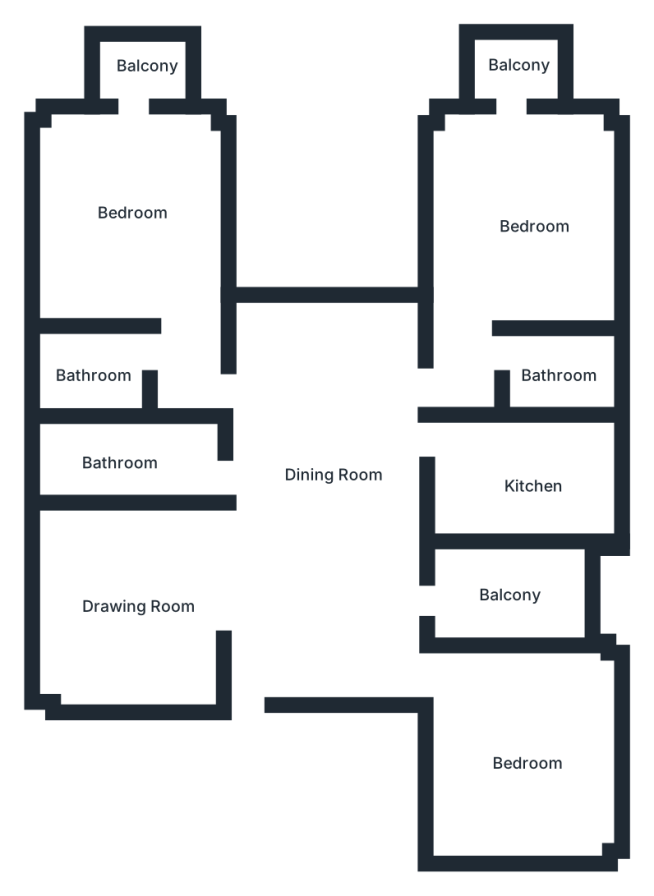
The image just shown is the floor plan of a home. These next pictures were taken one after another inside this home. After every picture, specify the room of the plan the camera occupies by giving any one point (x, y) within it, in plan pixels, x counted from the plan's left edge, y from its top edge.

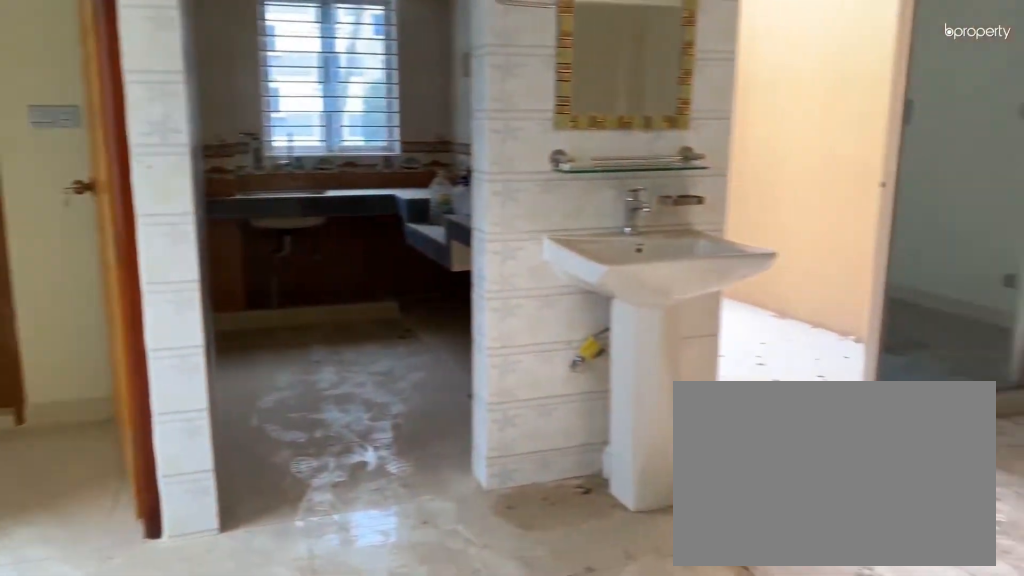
(326, 488)
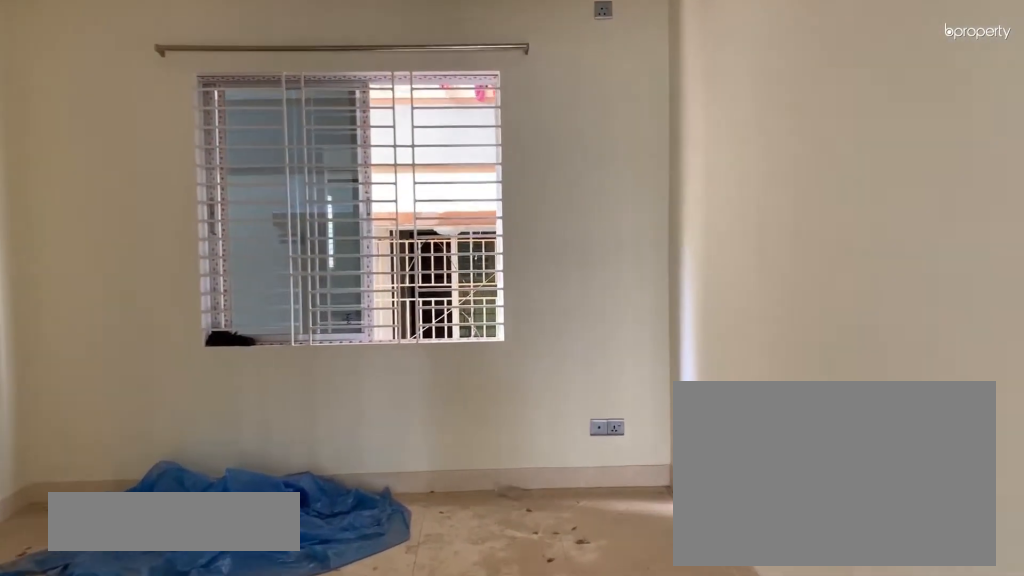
(135, 608)
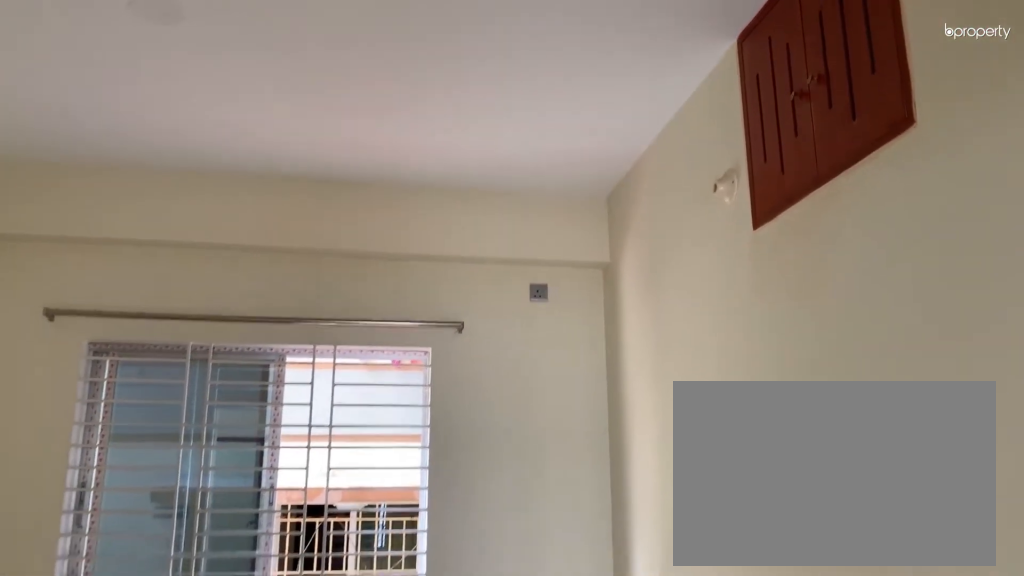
(135, 608)
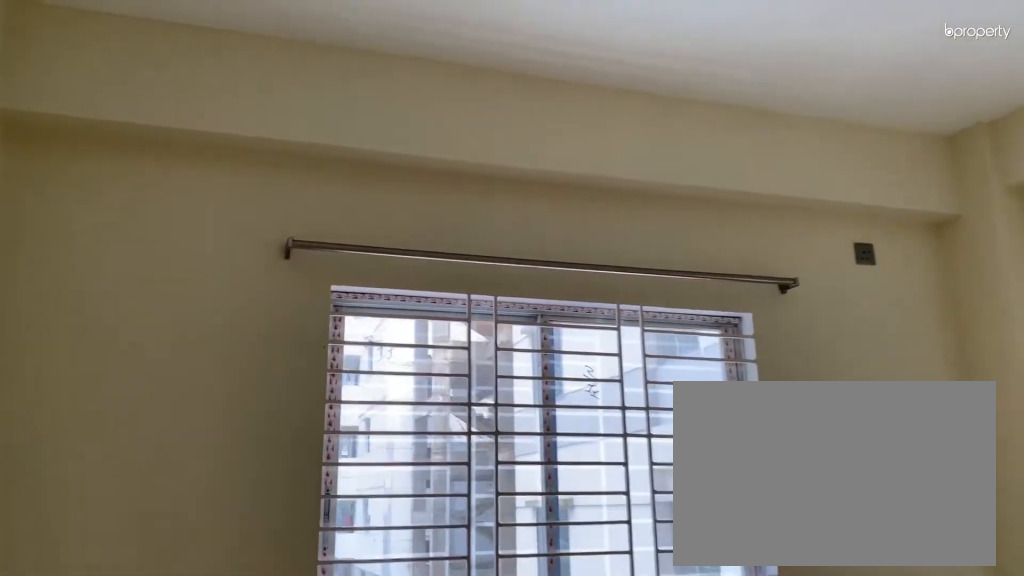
(516, 757)
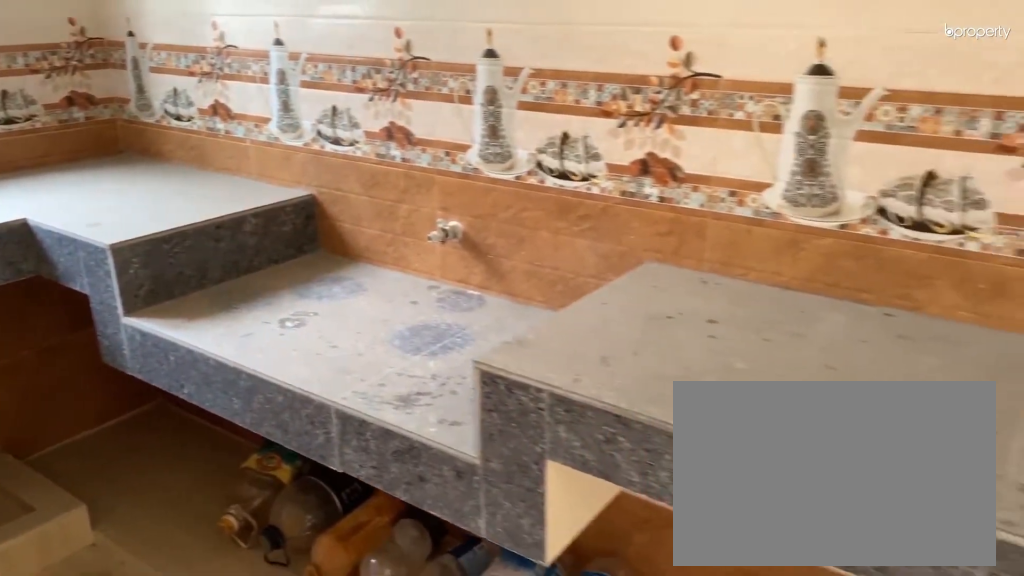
(509, 472)
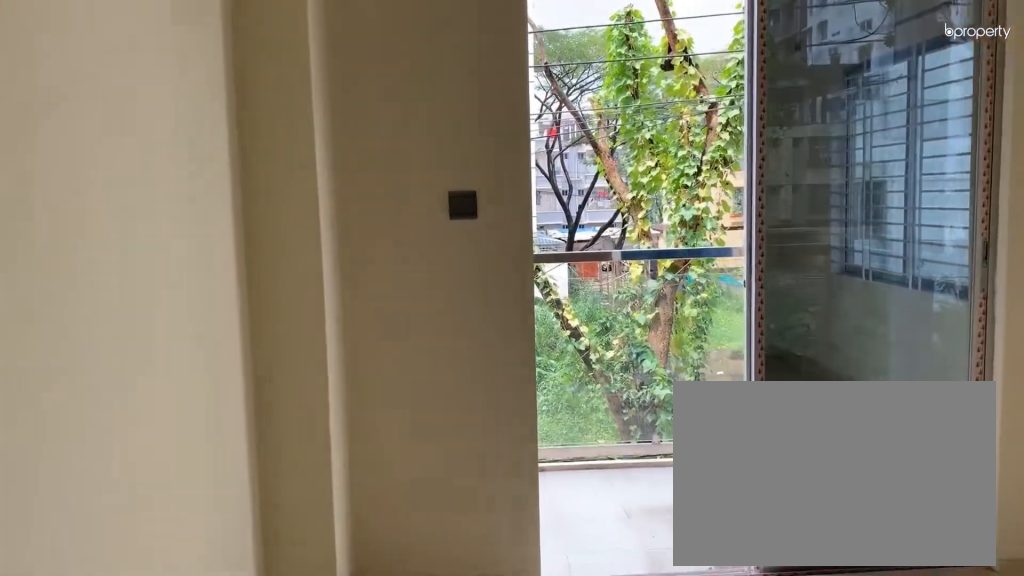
(519, 218)
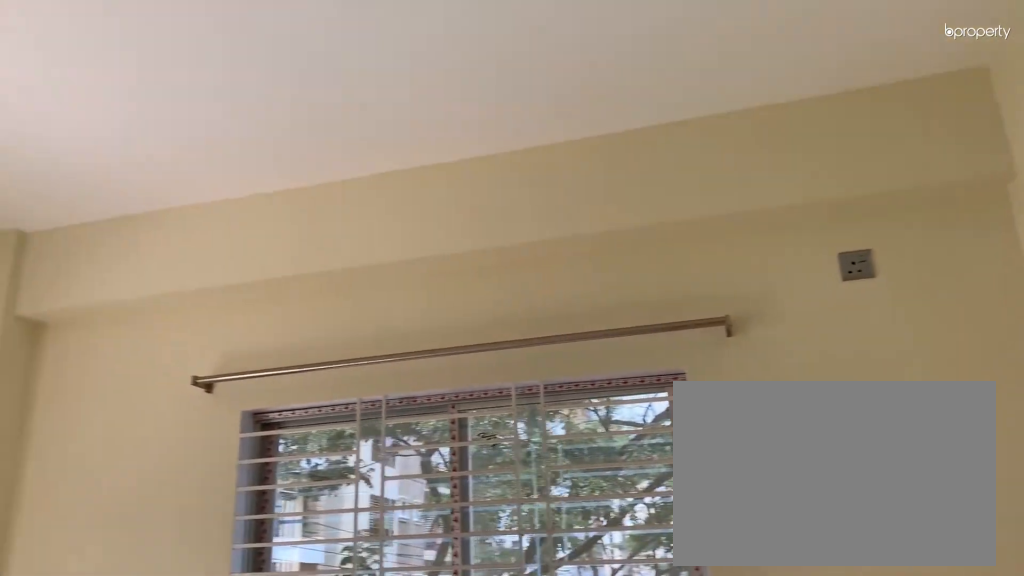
(519, 218)
